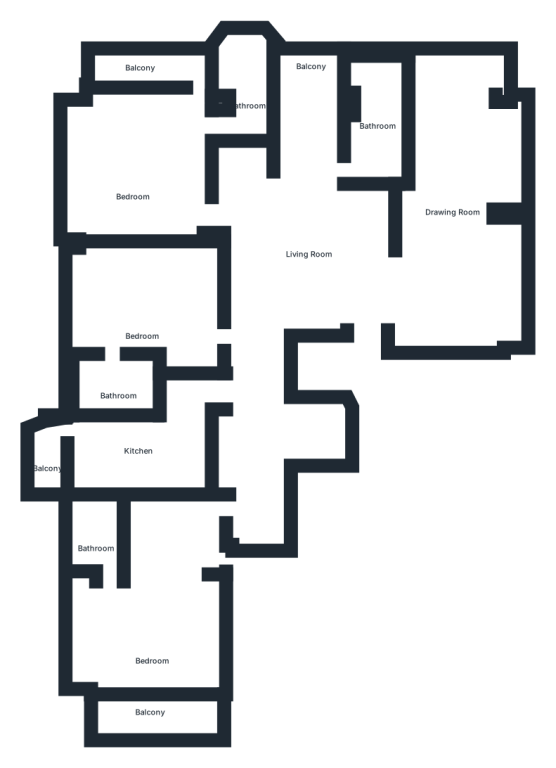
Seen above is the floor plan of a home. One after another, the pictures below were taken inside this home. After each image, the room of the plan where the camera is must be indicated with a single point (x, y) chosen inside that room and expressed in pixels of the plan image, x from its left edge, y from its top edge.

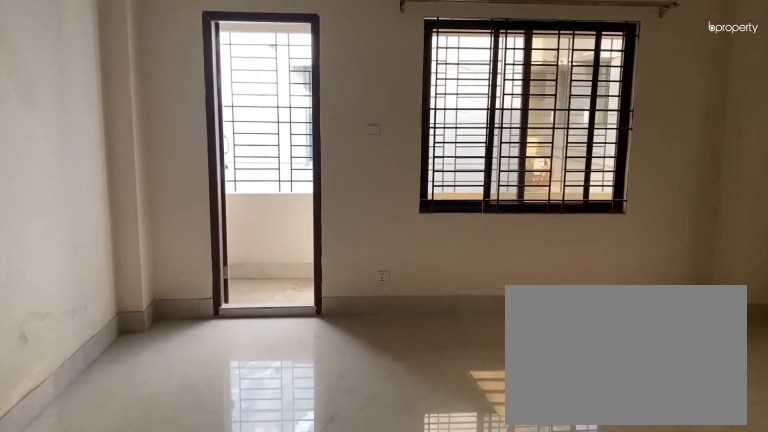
(153, 623)
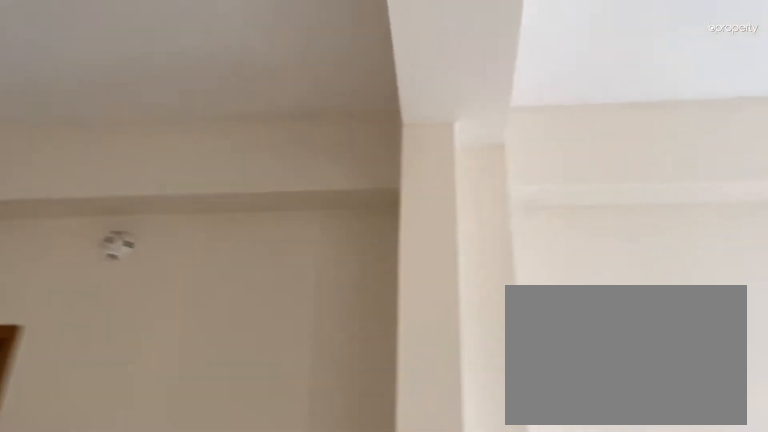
(153, 623)
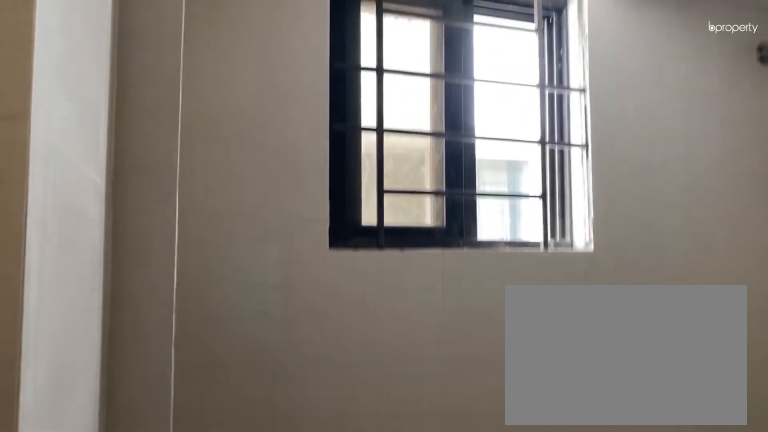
(99, 538)
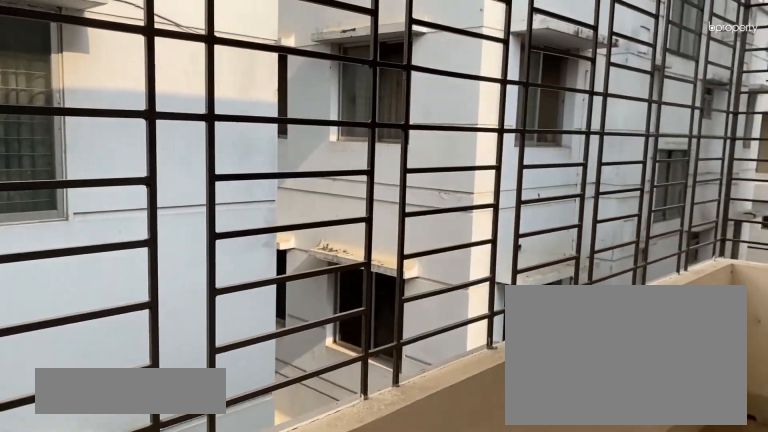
(145, 713)
